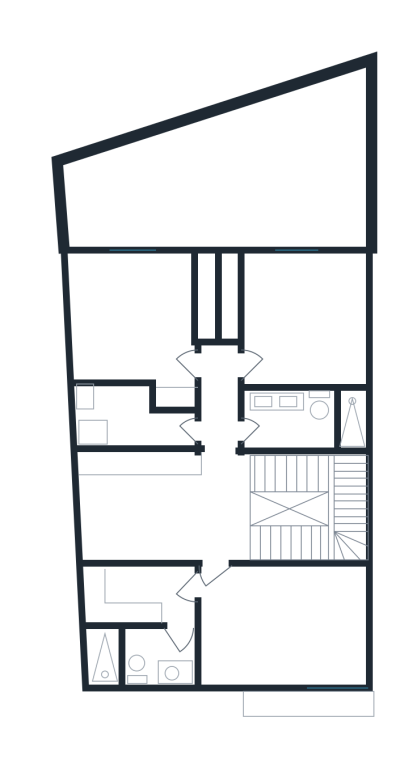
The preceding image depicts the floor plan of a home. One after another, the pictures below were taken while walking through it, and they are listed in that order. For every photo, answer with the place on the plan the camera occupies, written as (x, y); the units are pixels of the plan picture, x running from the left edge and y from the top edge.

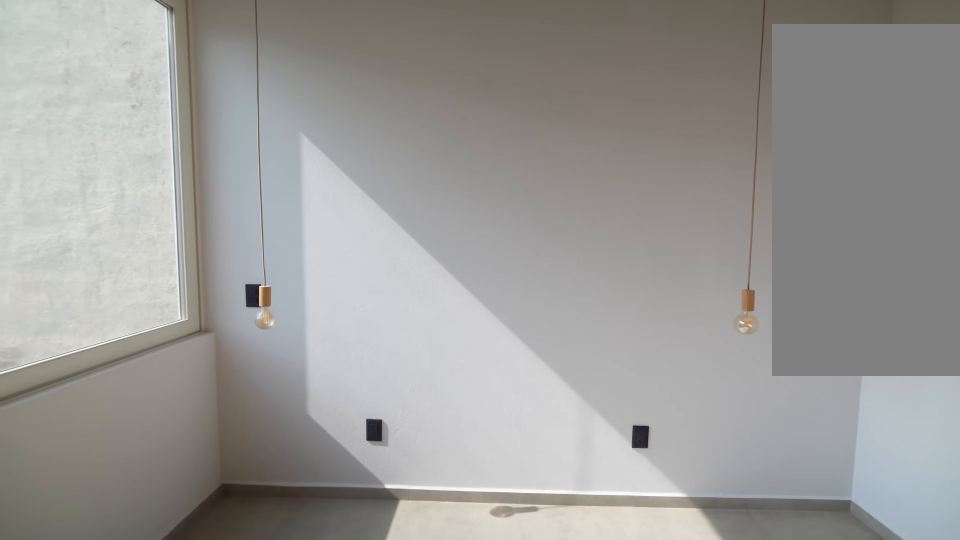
(259, 348)
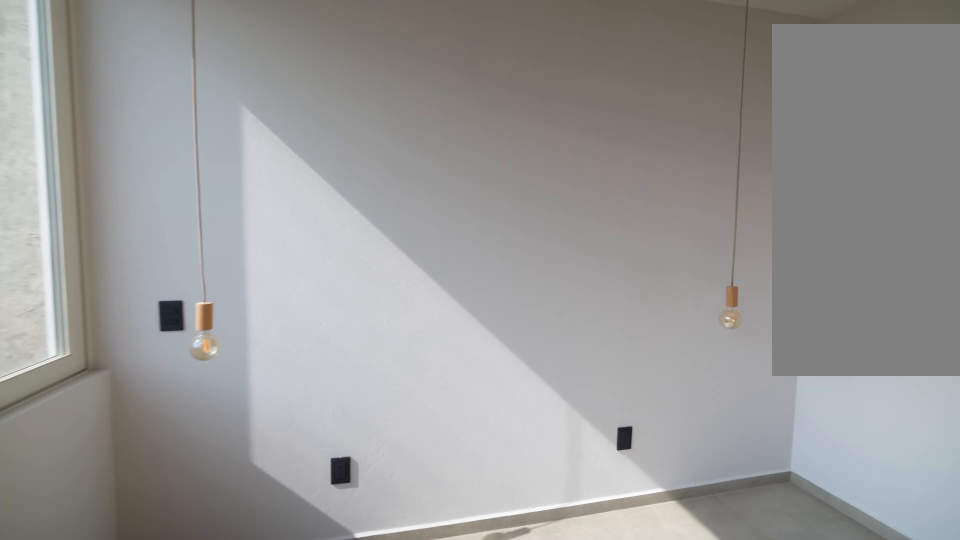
(281, 308)
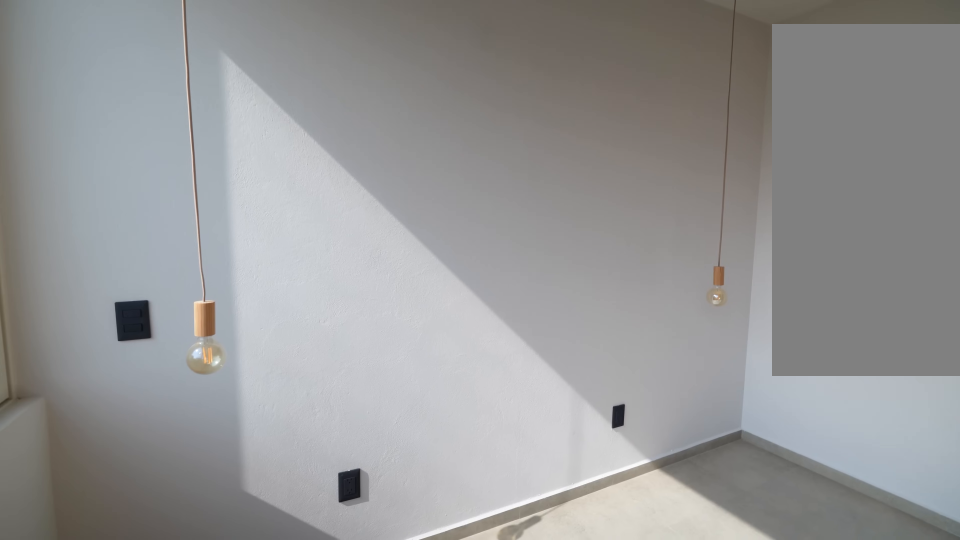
(282, 305)
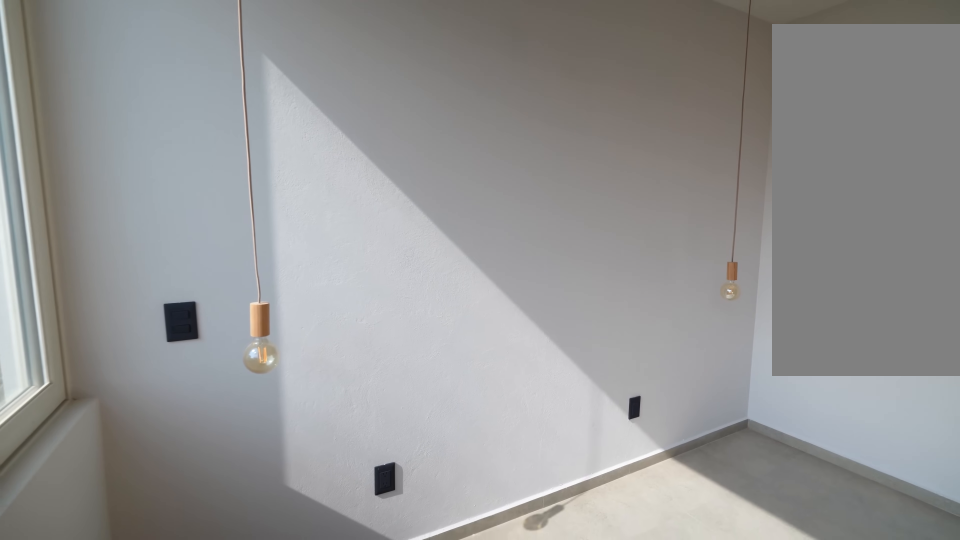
(268, 260)
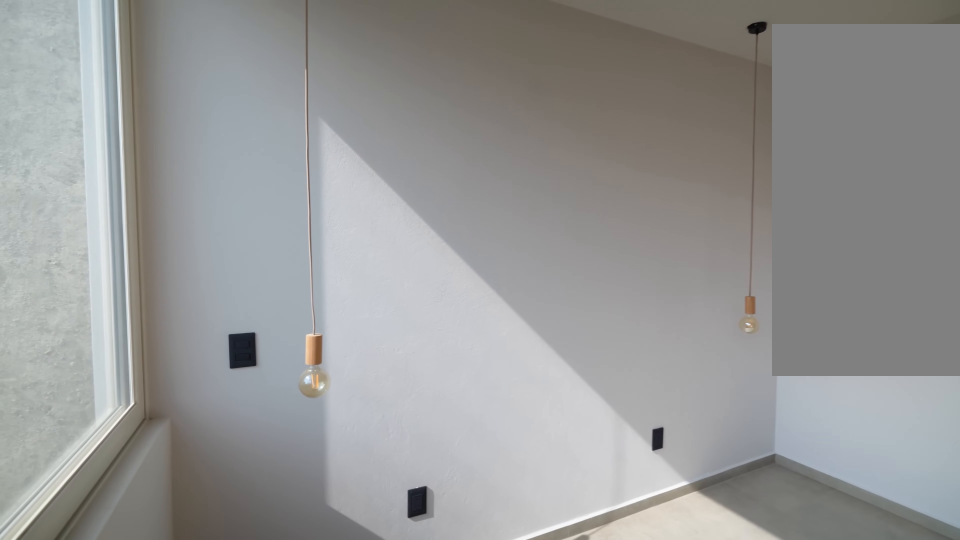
(268, 260)
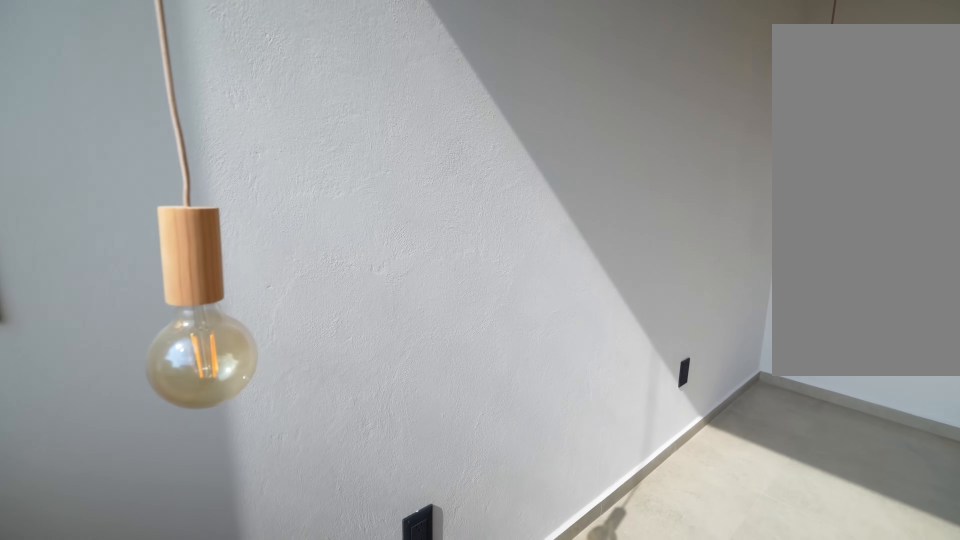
(271, 260)
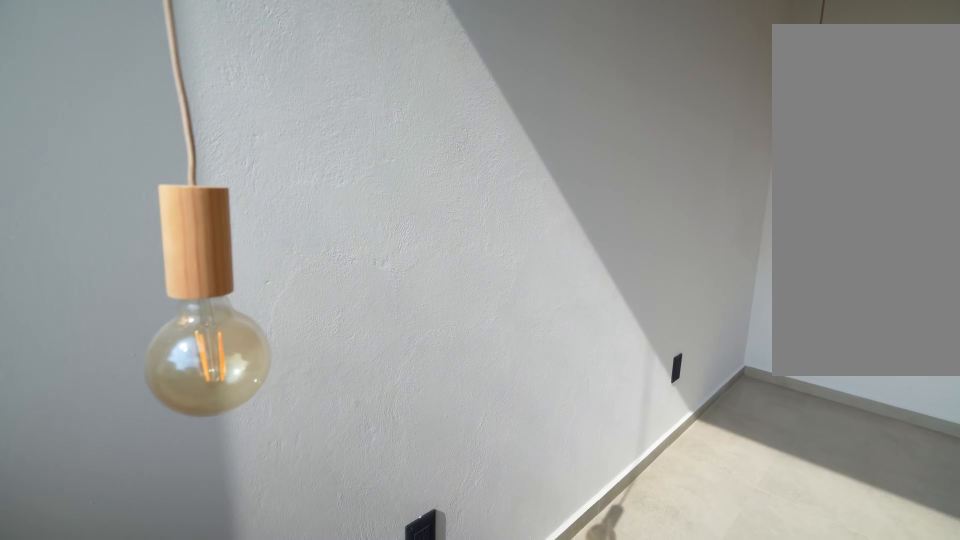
(283, 262)
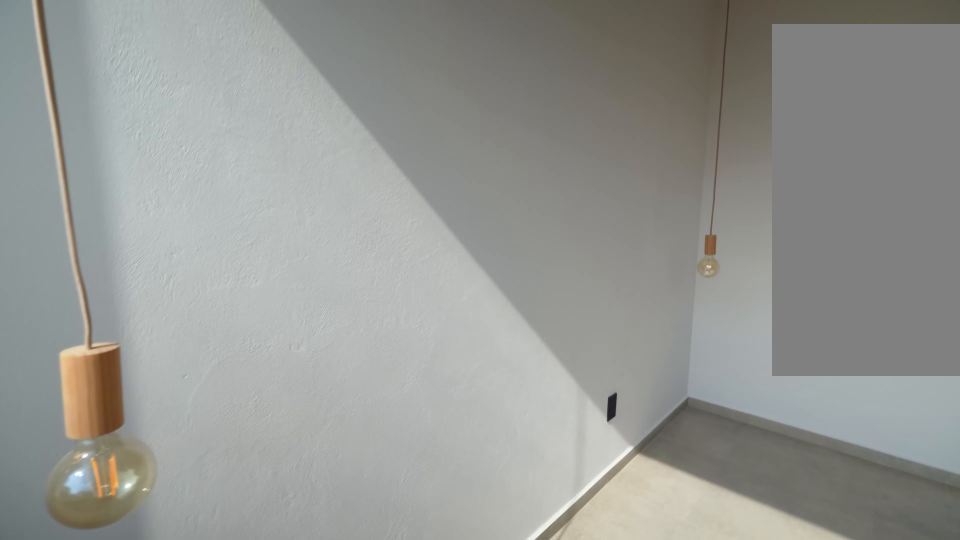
(322, 284)
